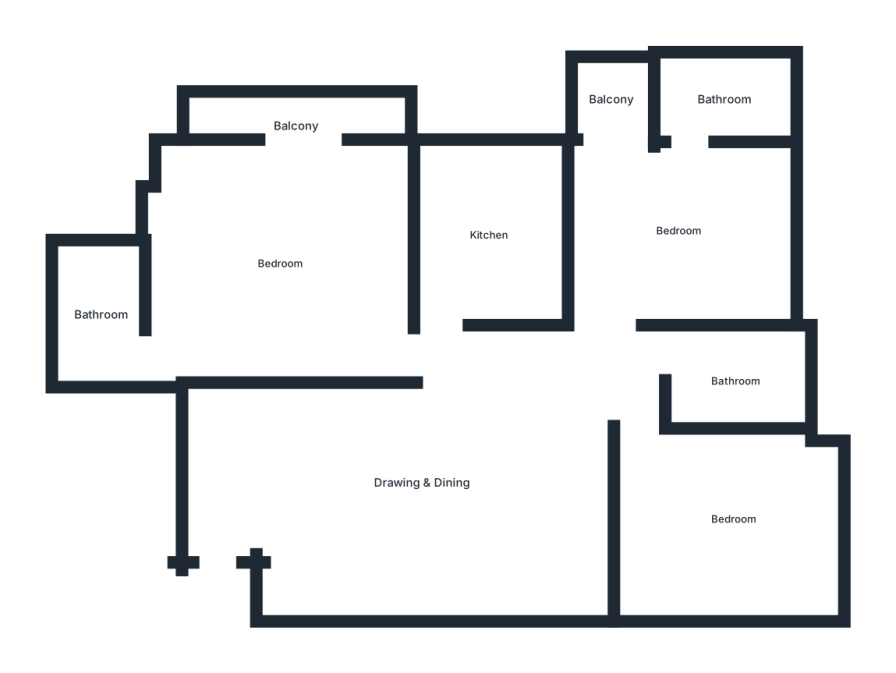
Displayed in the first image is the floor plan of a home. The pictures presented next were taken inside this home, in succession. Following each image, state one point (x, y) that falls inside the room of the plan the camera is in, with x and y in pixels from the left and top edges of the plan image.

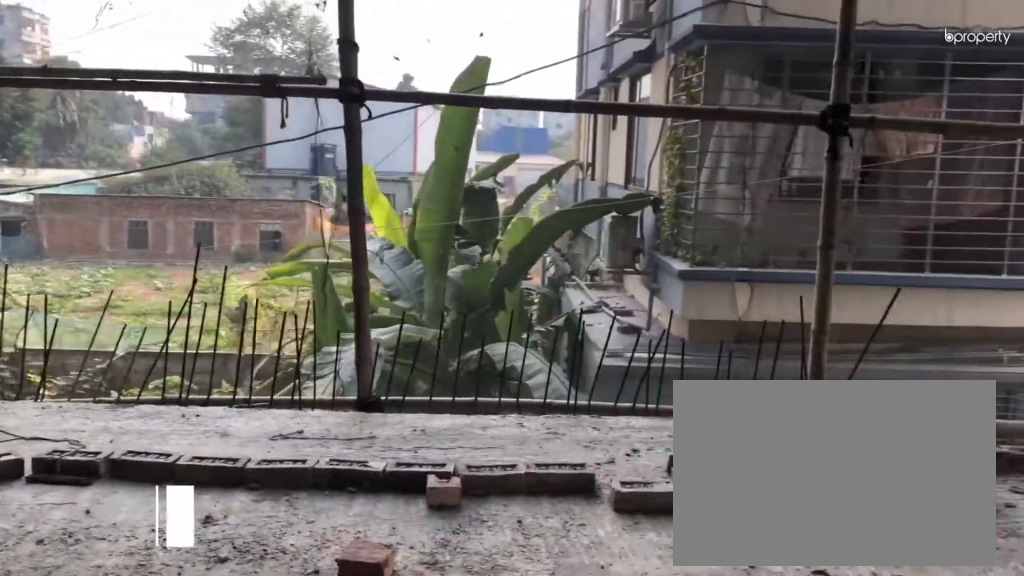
(278, 263)
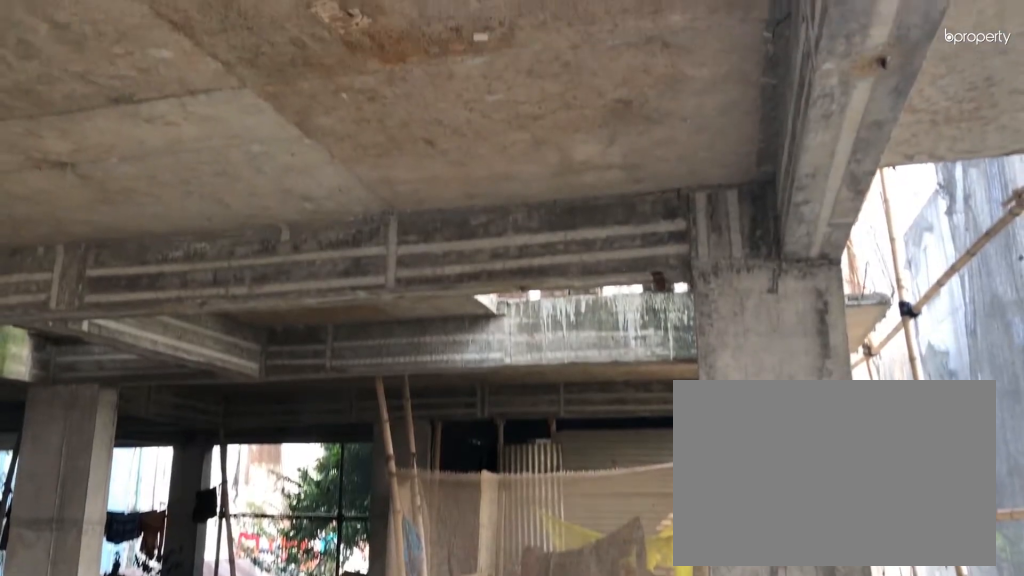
(278, 262)
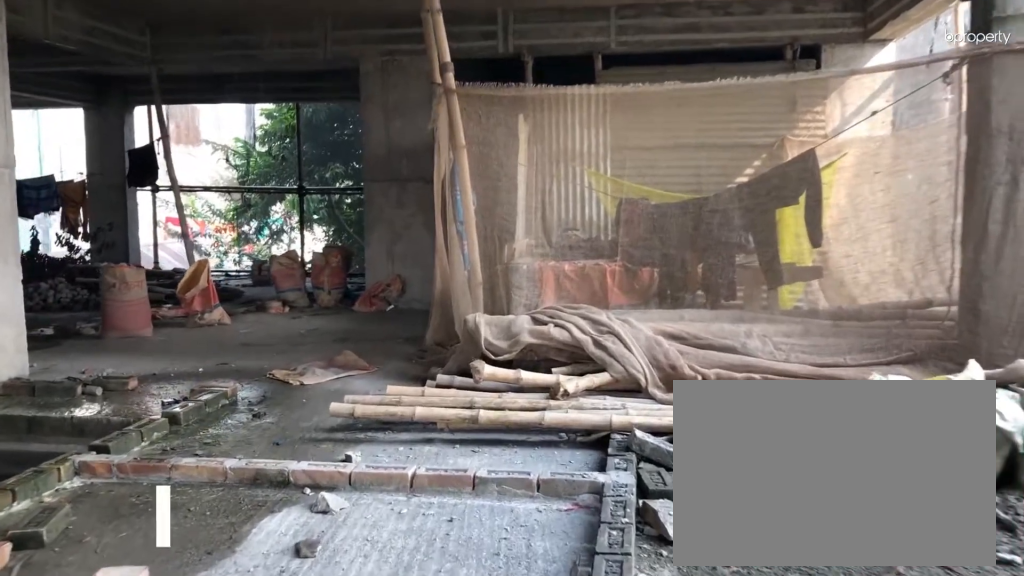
(99, 312)
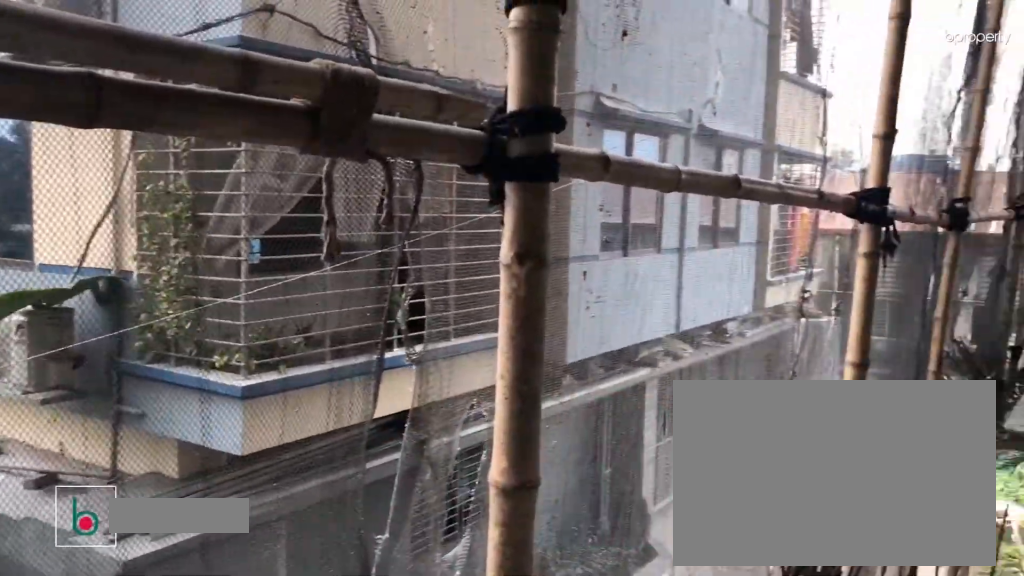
(296, 126)
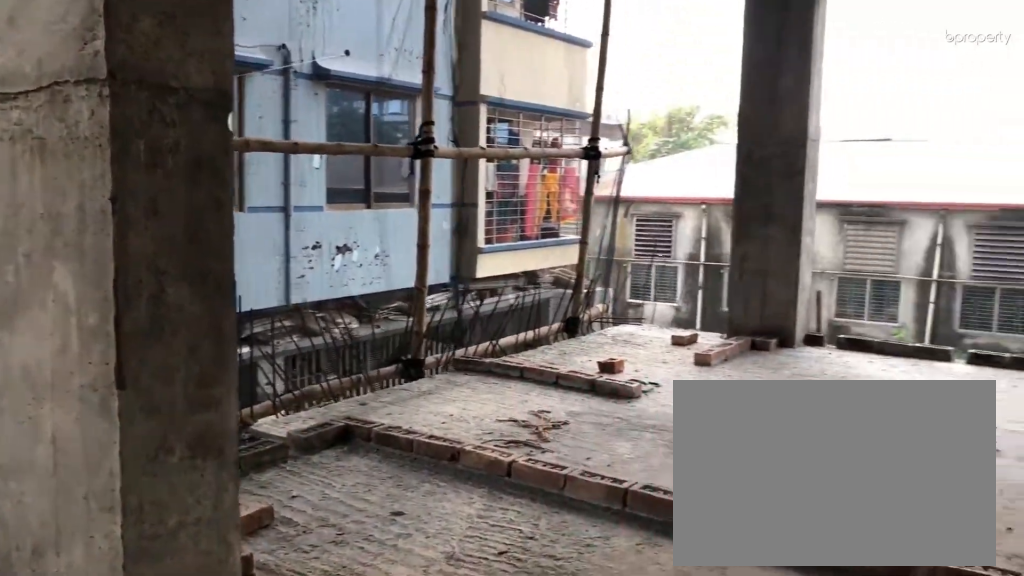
(490, 237)
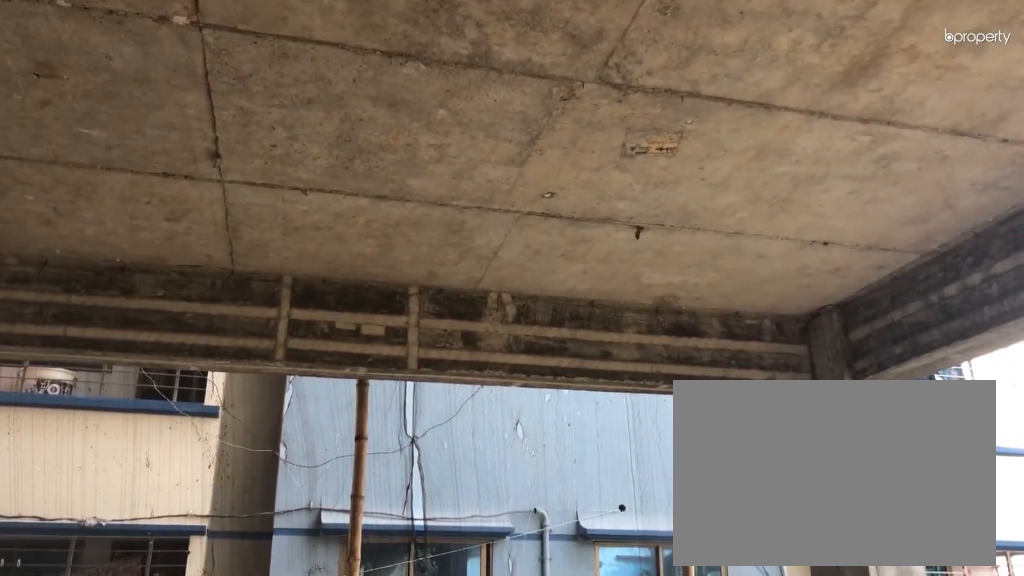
(679, 232)
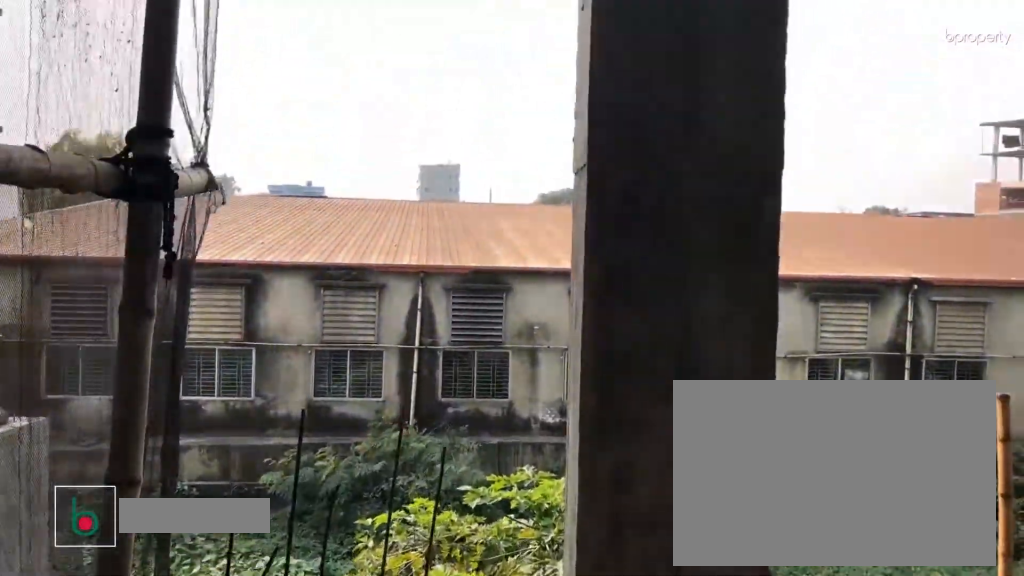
(727, 99)
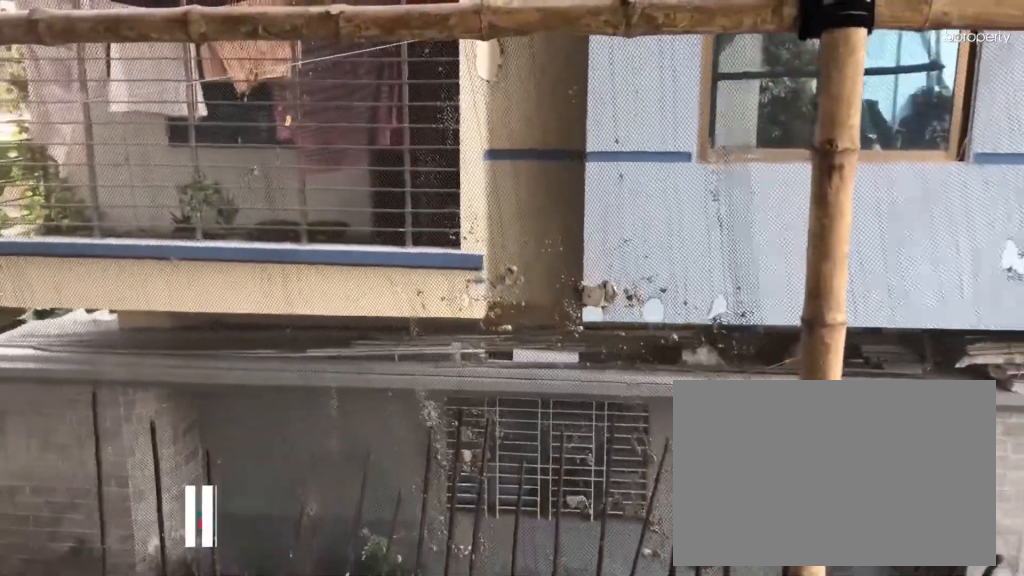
(614, 100)
